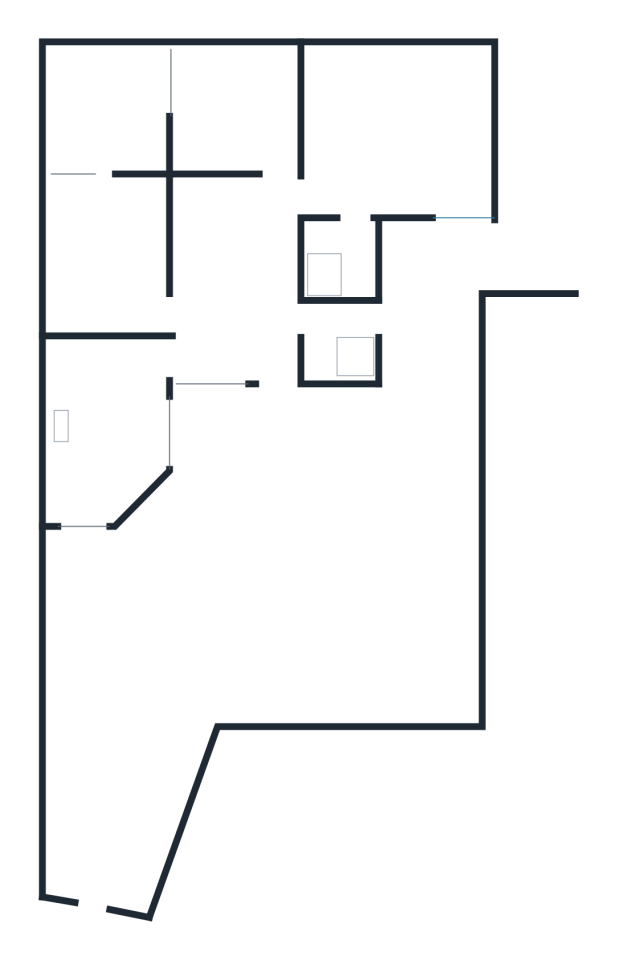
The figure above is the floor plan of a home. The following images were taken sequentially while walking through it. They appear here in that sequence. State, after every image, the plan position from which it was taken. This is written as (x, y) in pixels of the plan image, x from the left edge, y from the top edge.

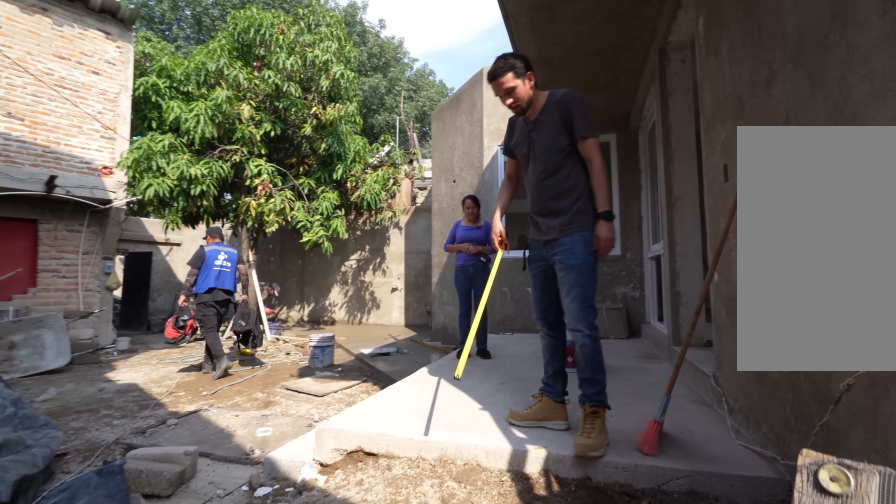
(444, 434)
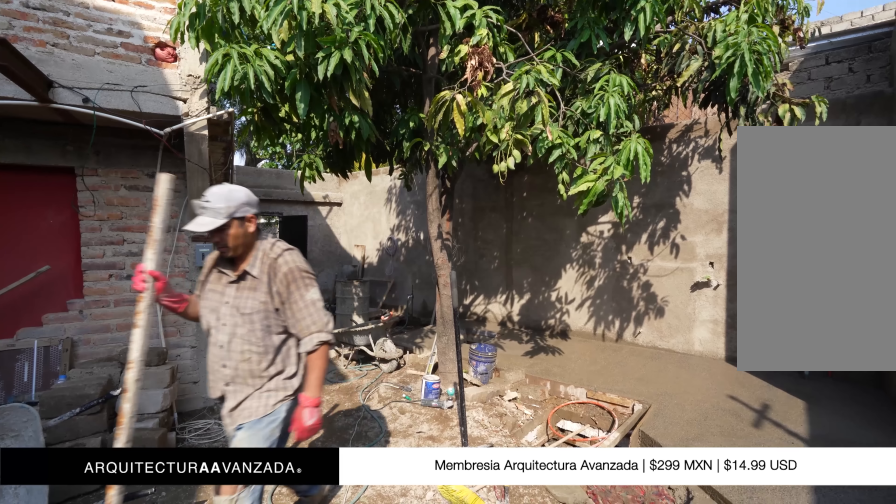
(245, 544)
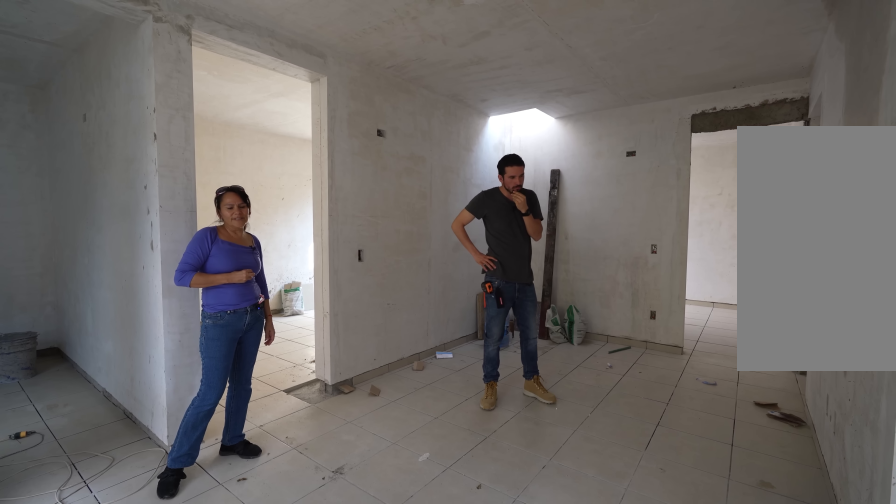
(268, 334)
